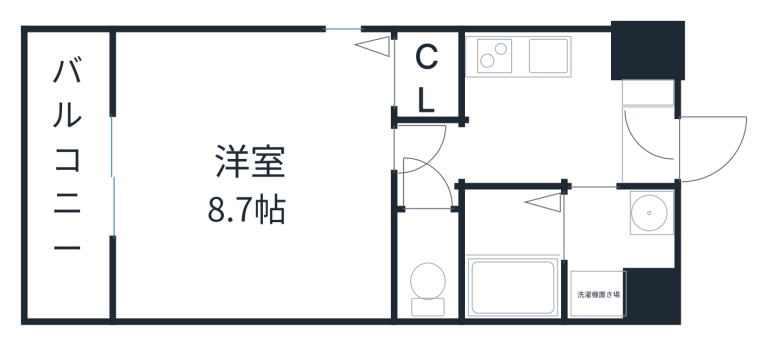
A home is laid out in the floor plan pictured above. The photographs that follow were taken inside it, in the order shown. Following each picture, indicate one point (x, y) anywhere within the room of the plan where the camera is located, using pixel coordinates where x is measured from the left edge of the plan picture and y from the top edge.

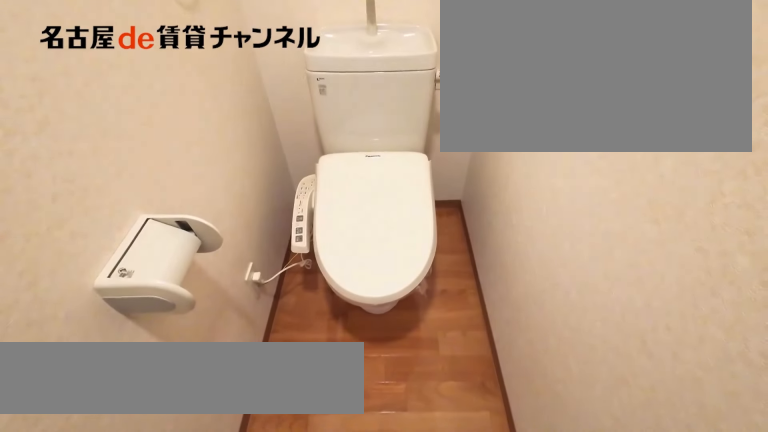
(428, 264)
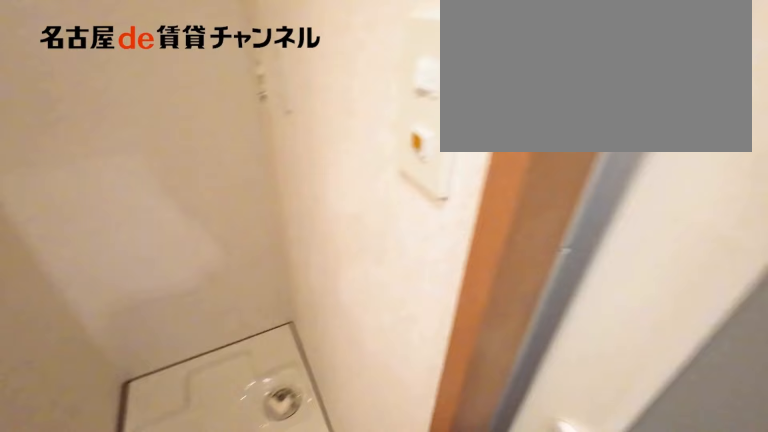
(621, 252)
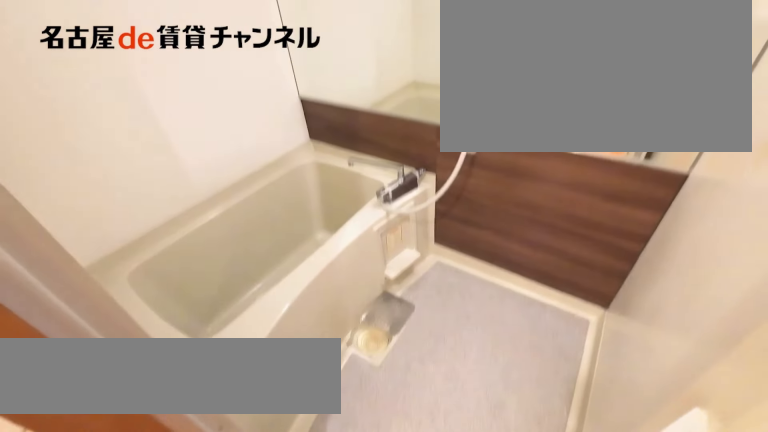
(508, 251)
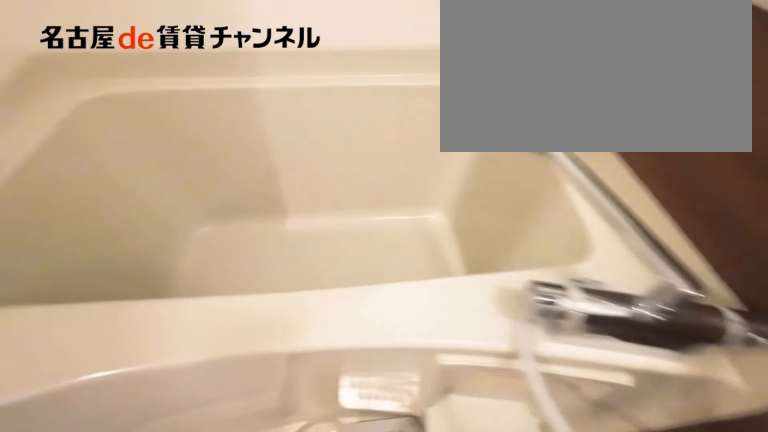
(508, 251)
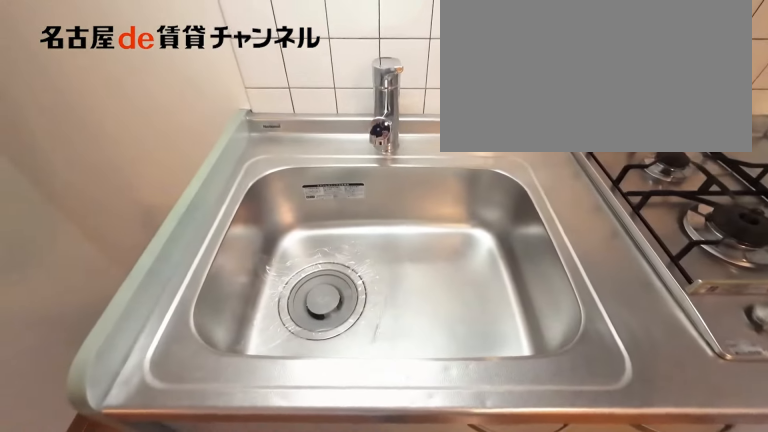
(536, 56)
